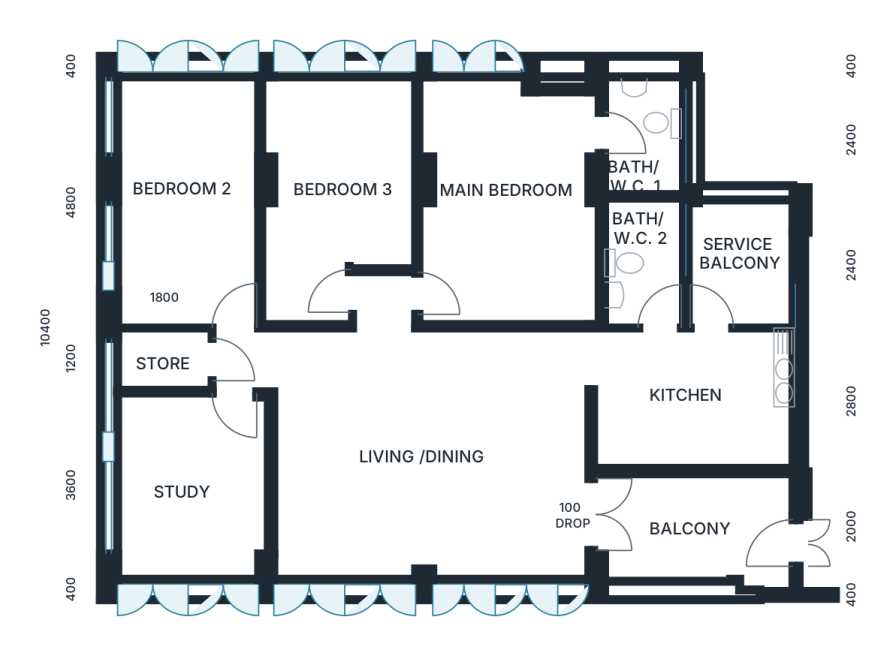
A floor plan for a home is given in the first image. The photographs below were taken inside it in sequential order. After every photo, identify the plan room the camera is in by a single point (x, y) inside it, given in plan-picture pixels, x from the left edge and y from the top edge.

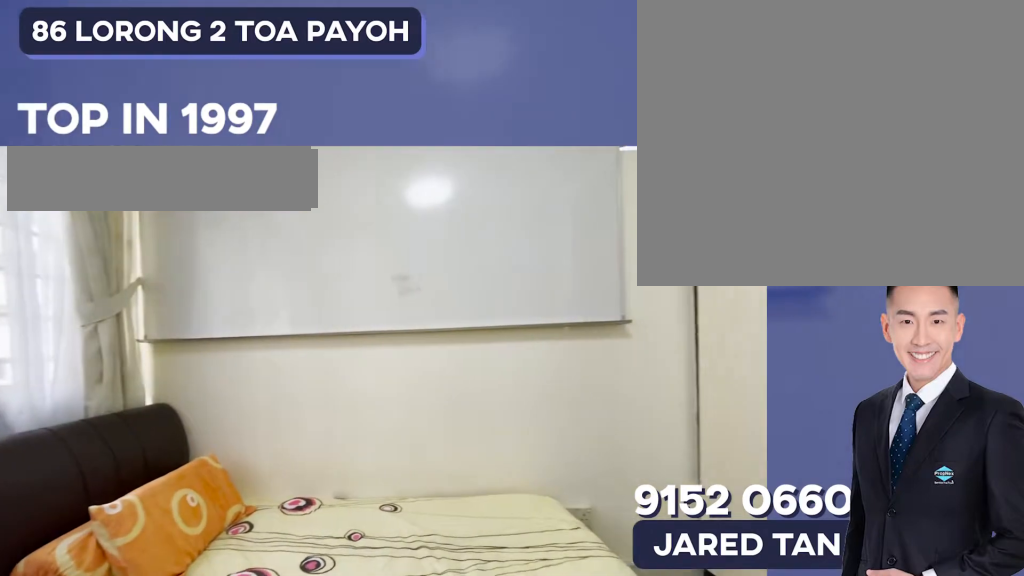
(195, 490)
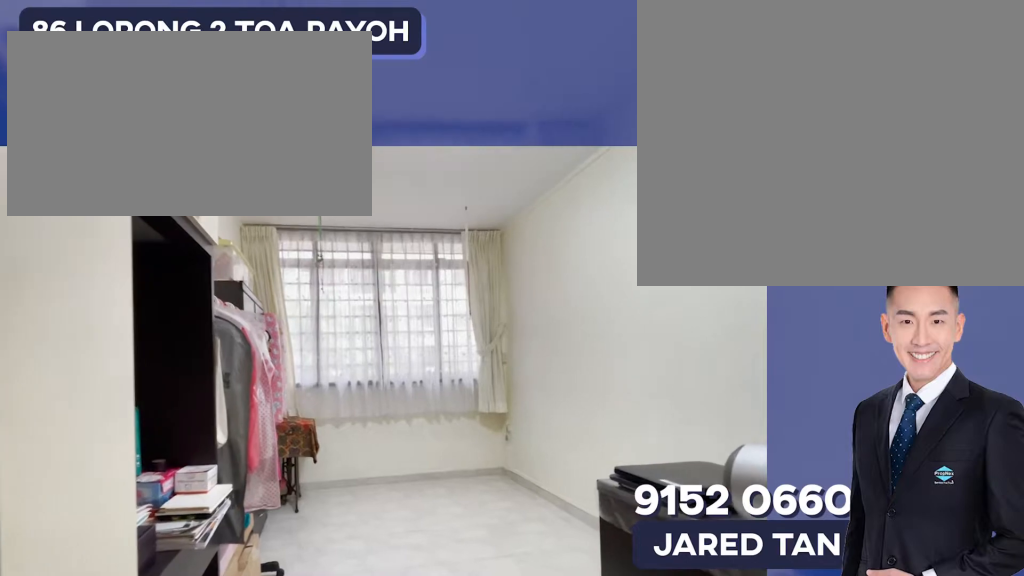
(338, 197)
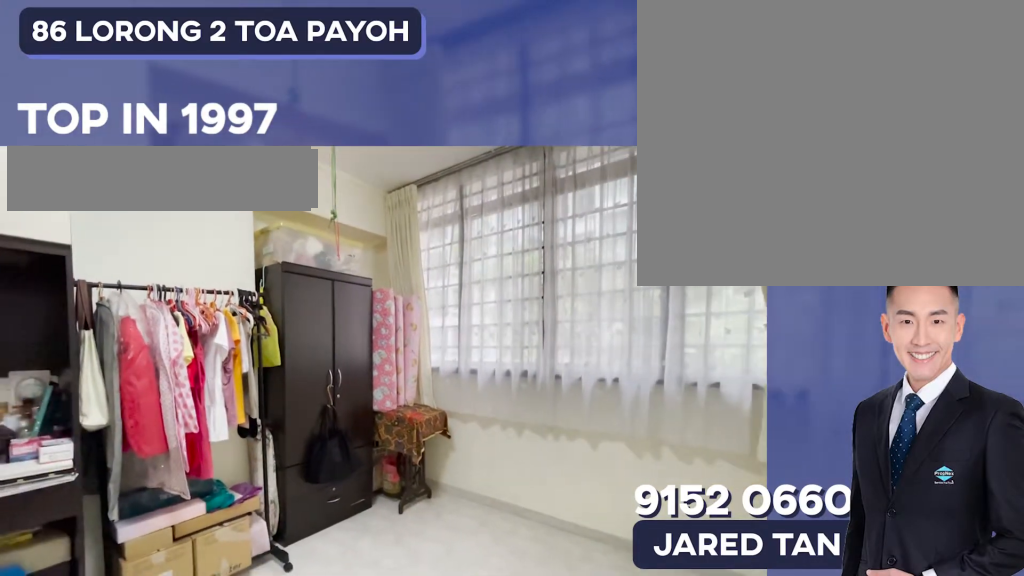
(338, 197)
